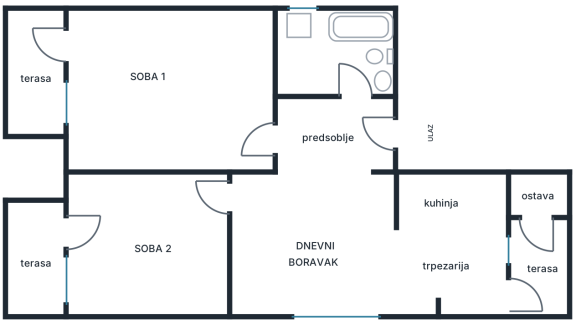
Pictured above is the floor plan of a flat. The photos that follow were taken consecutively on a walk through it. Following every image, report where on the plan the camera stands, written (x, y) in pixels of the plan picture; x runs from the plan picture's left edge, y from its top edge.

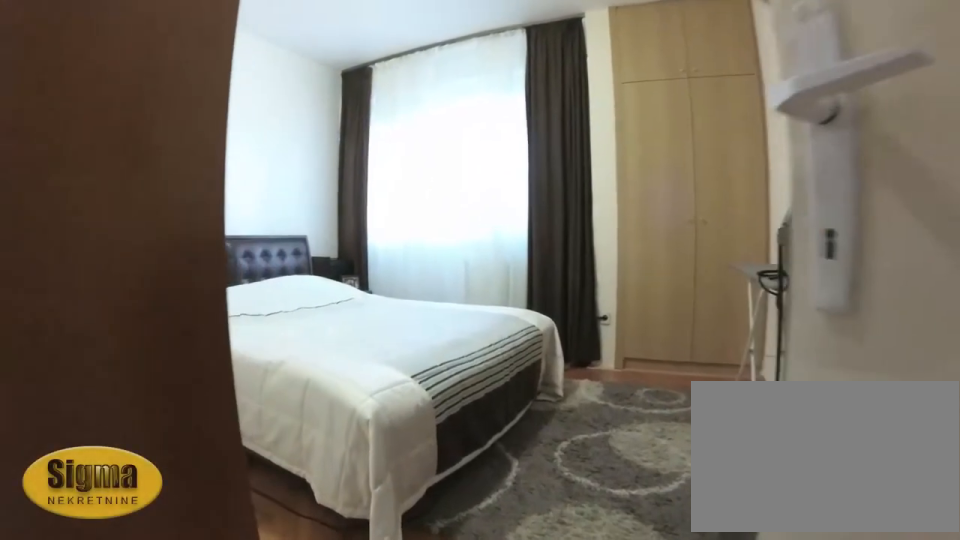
(229, 205)
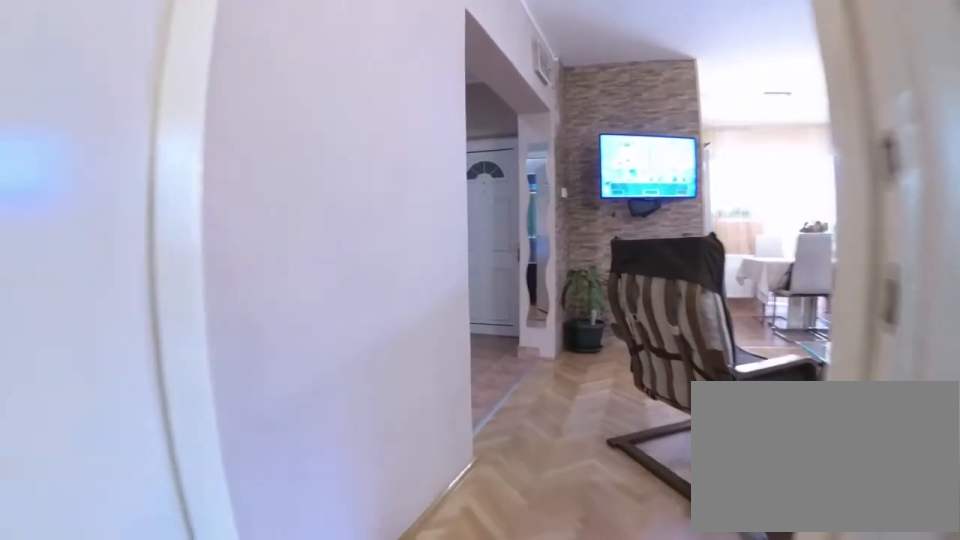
(190, 206)
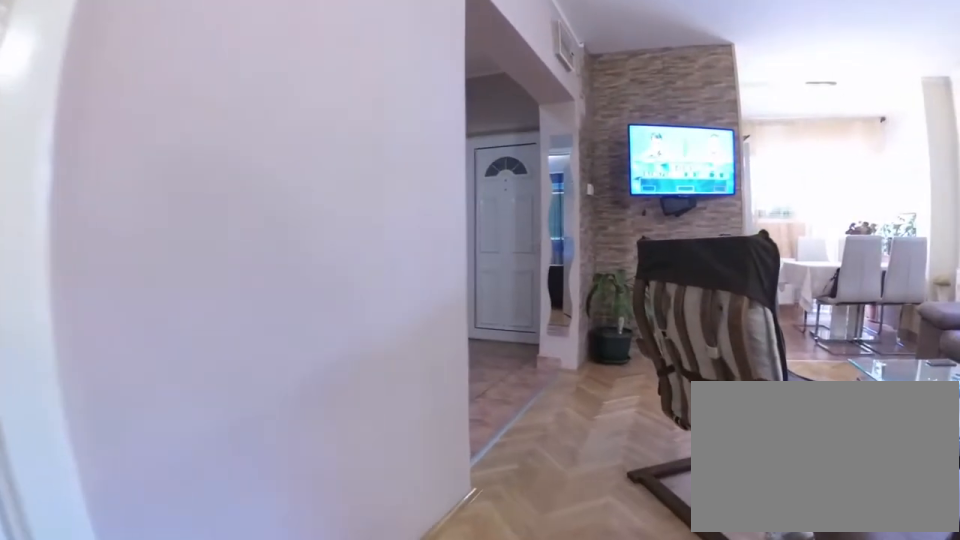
(202, 206)
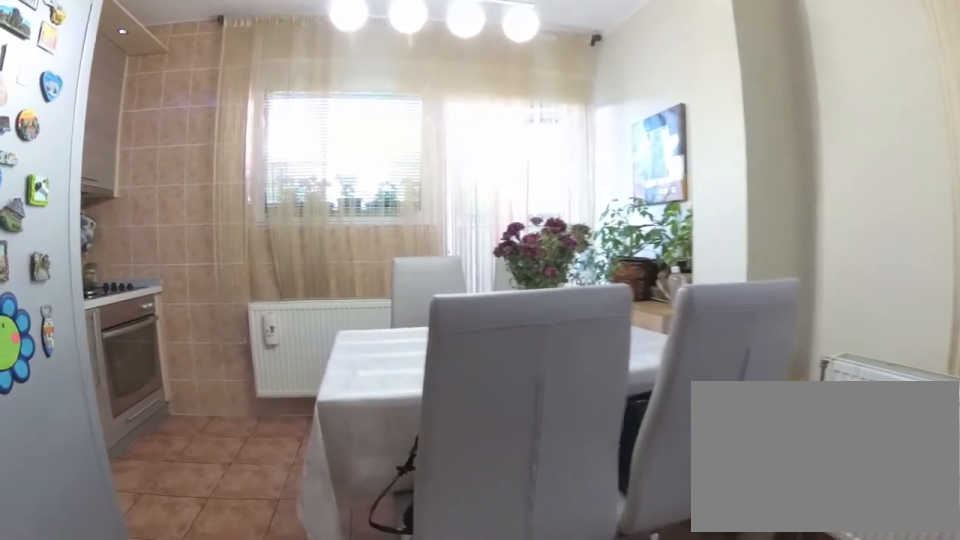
(357, 258)
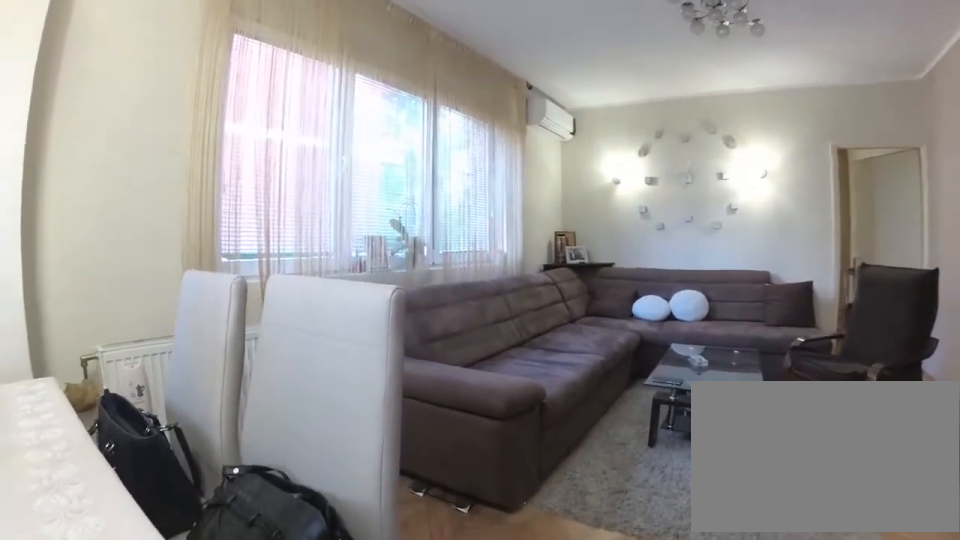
(443, 251)
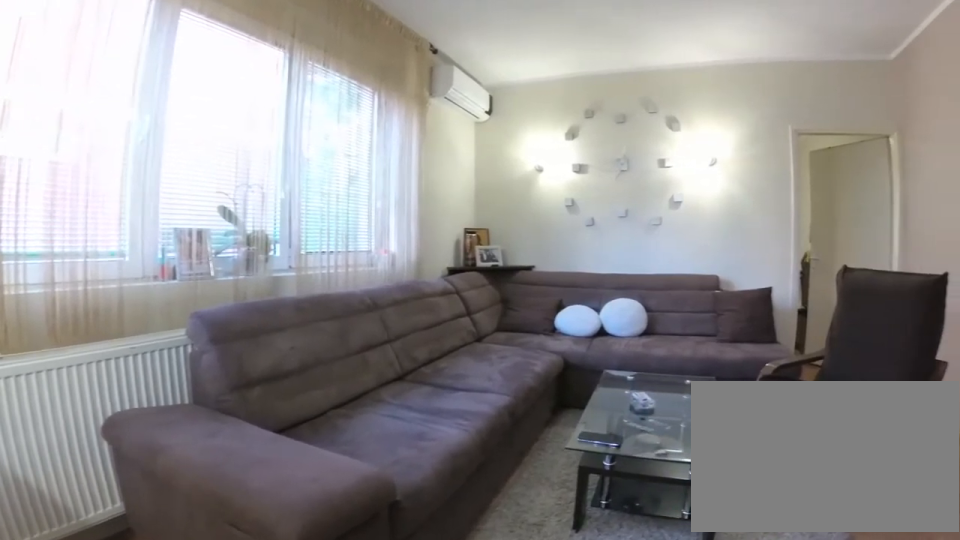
(418, 254)
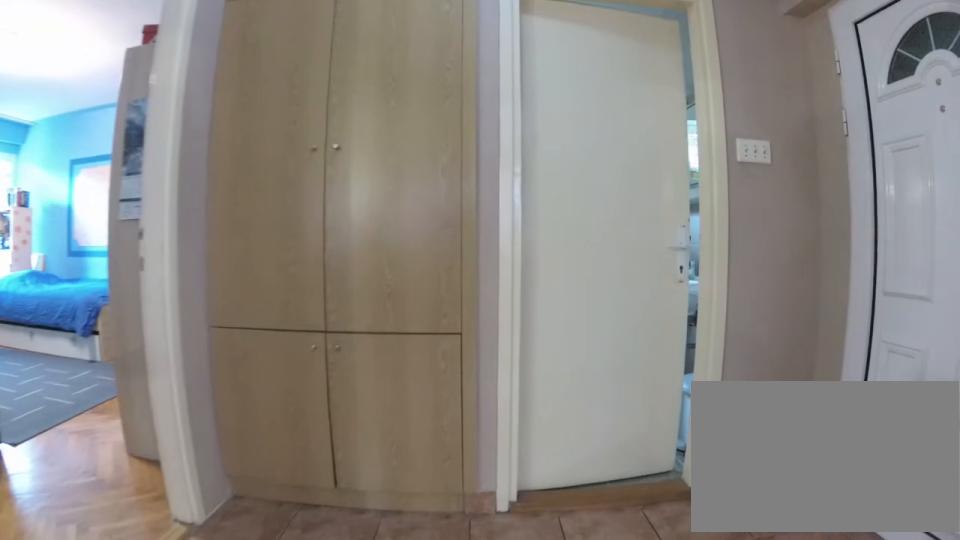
(357, 194)
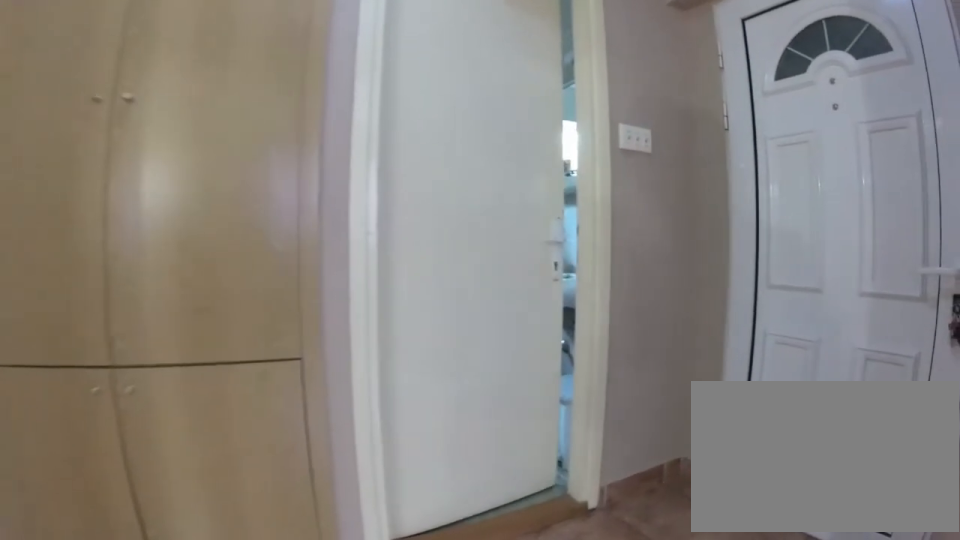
(357, 181)
